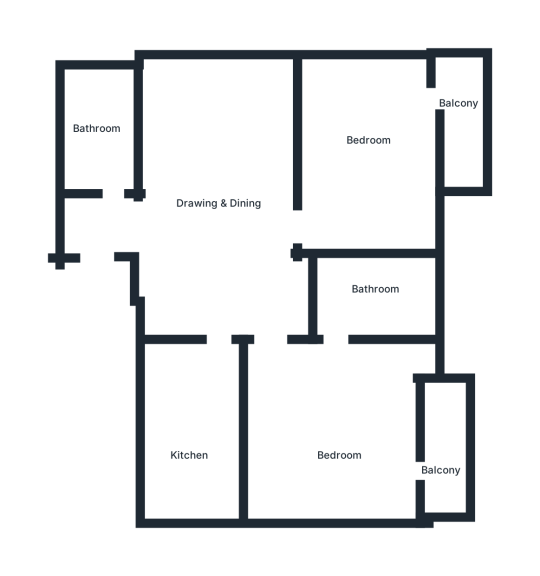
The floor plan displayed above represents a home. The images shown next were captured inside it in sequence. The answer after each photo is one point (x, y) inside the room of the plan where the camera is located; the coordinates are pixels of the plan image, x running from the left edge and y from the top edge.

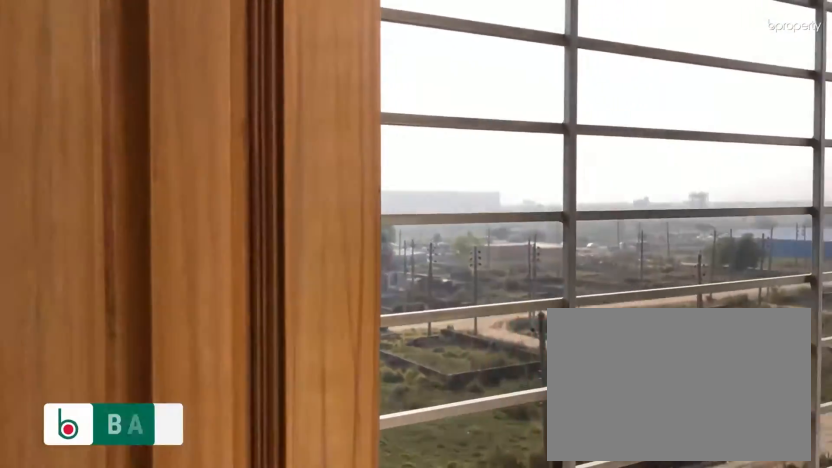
(463, 115)
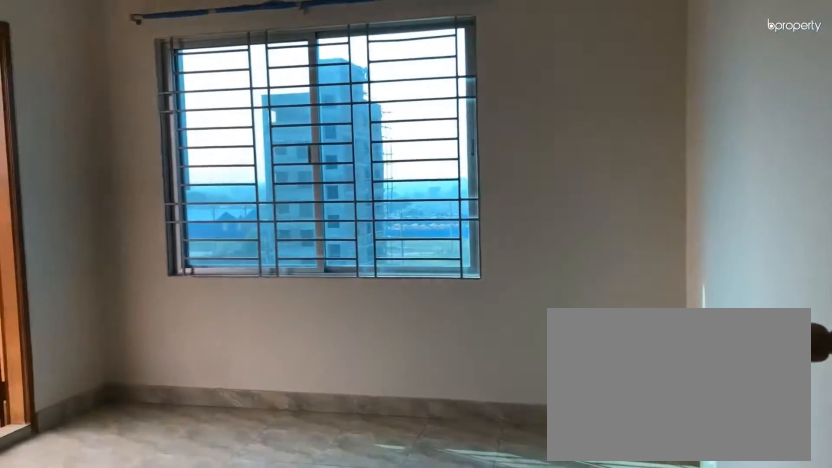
(336, 435)
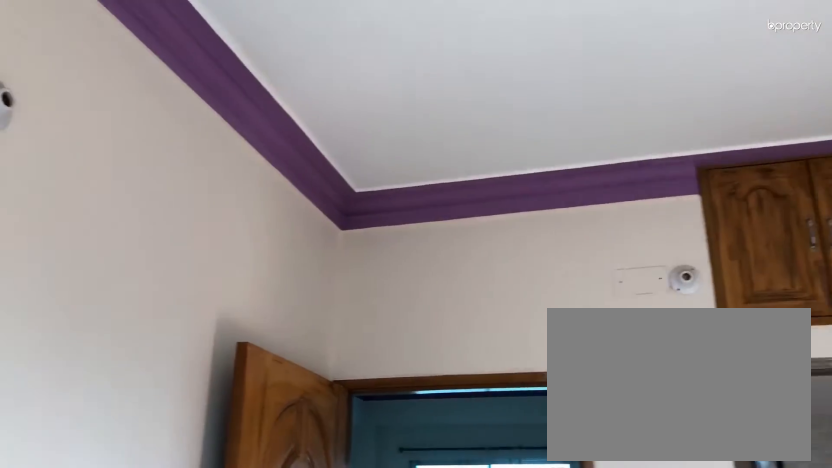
(343, 424)
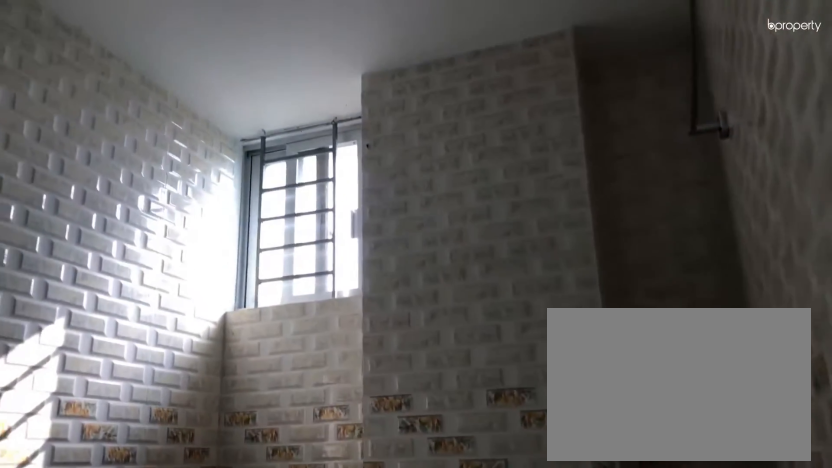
(365, 290)
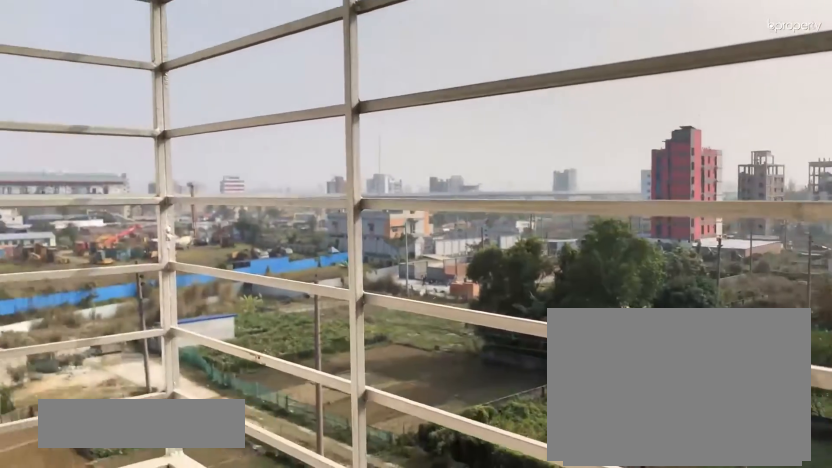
(451, 468)
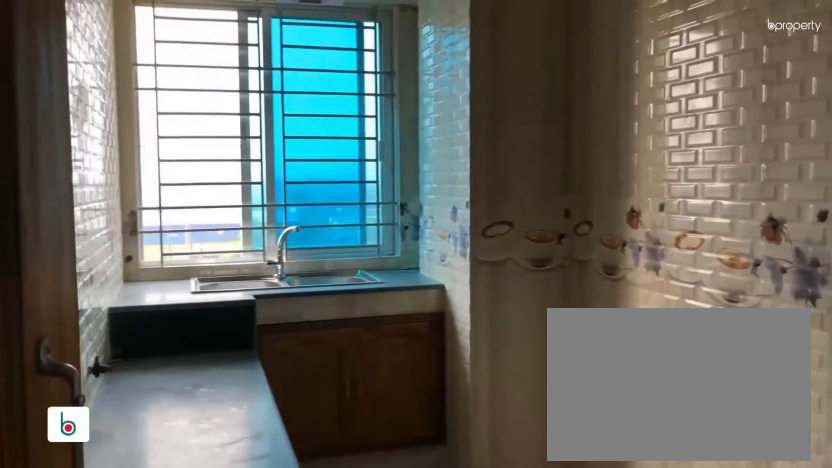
(198, 445)
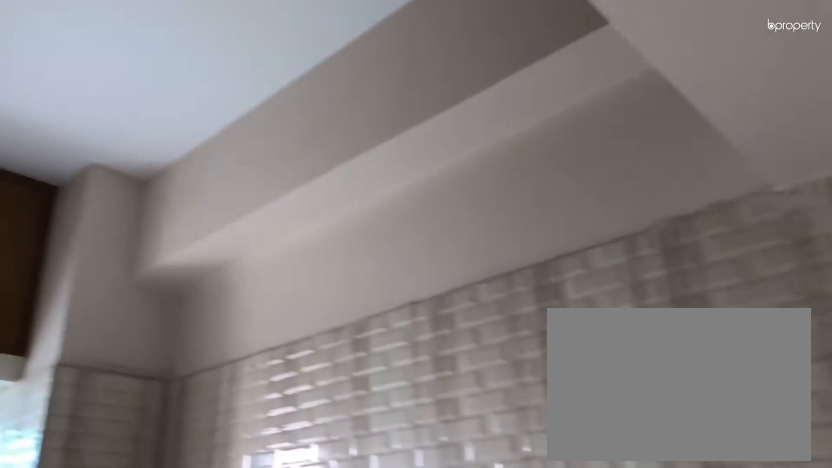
(198, 445)
